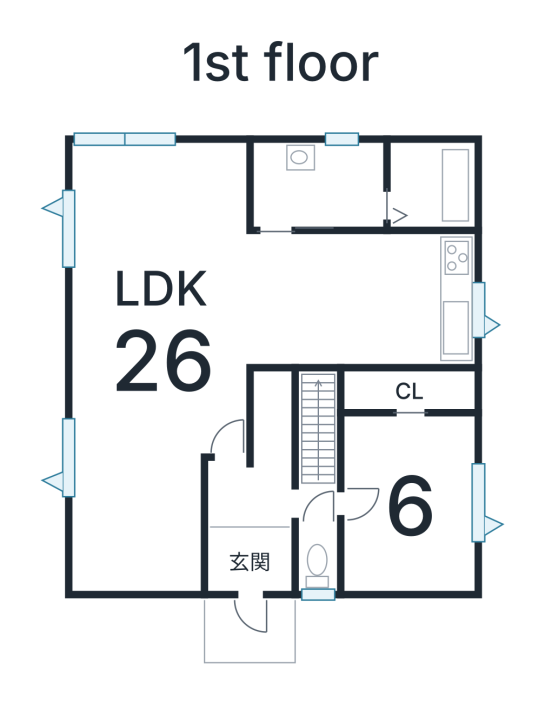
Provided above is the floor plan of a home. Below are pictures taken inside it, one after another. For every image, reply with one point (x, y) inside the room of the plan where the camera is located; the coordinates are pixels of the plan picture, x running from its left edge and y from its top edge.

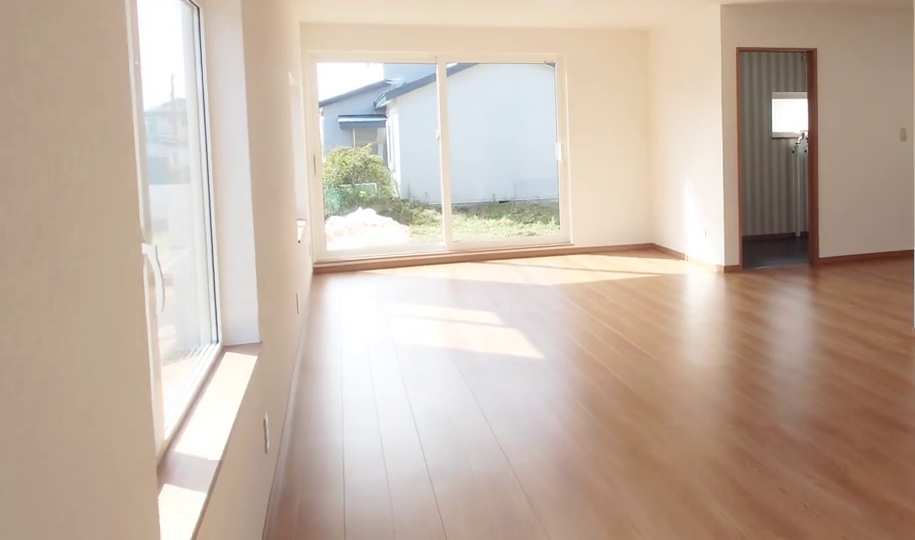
(153, 365)
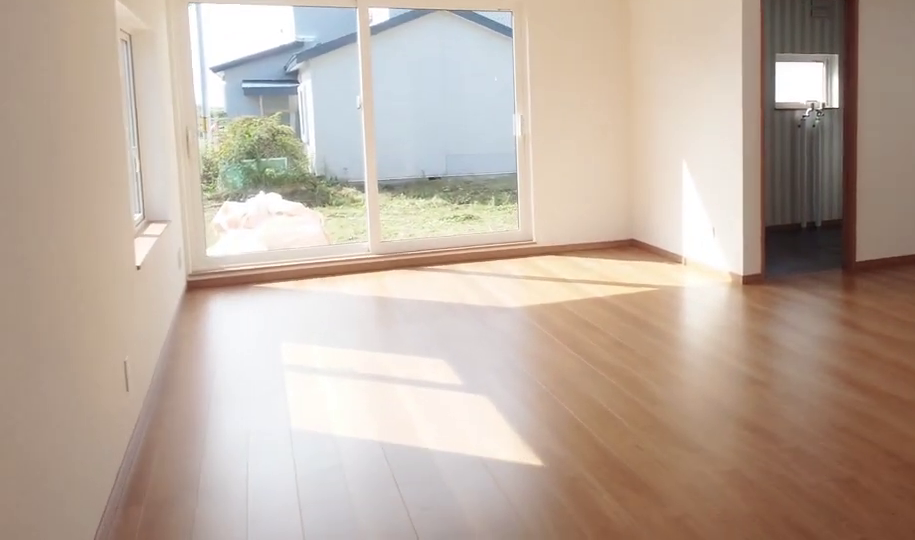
(153, 365)
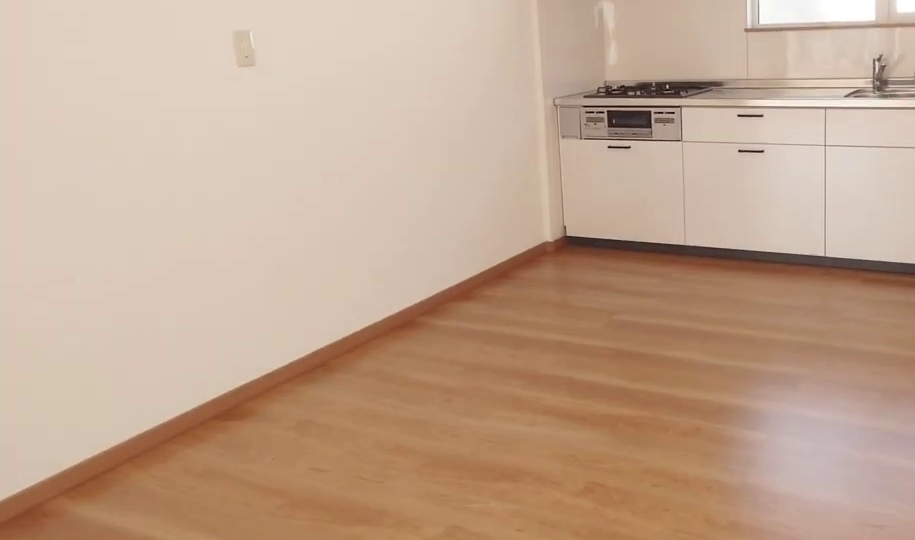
(384, 303)
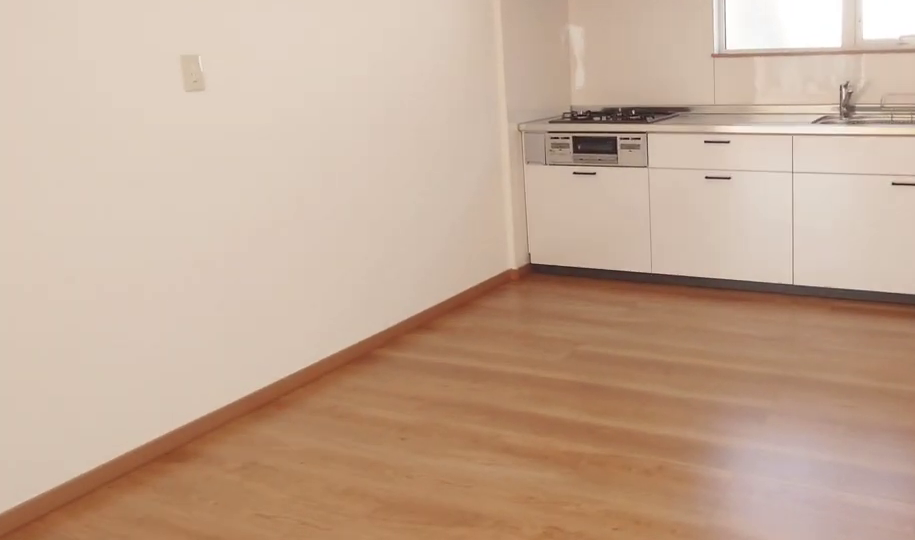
(384, 303)
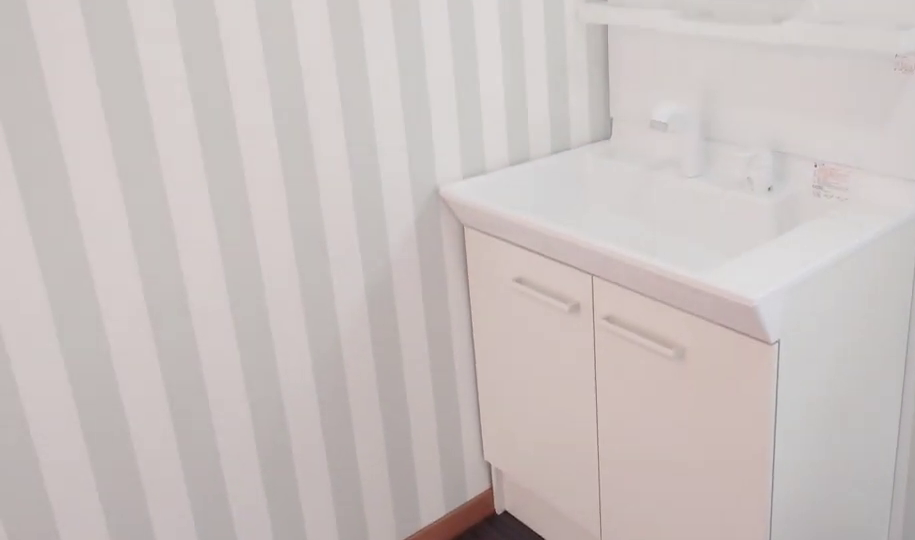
(319, 182)
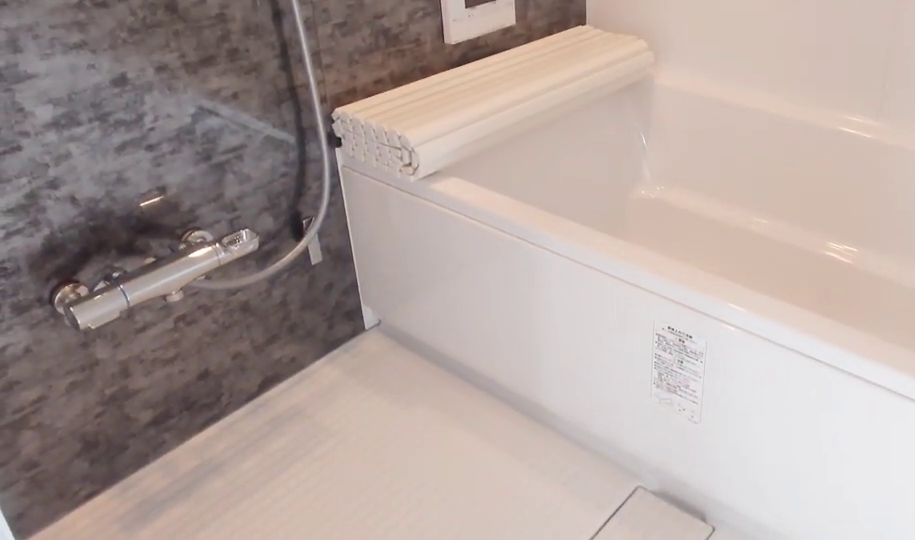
(430, 186)
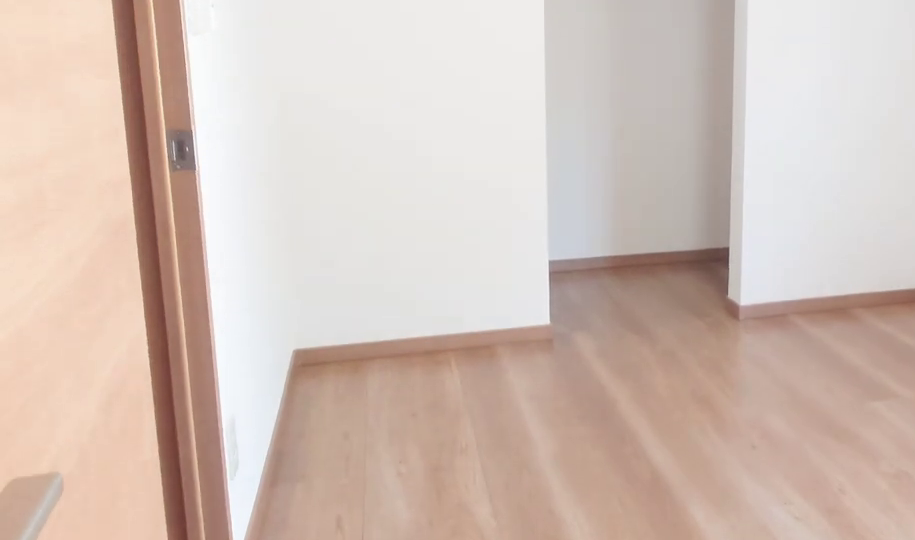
(407, 508)
